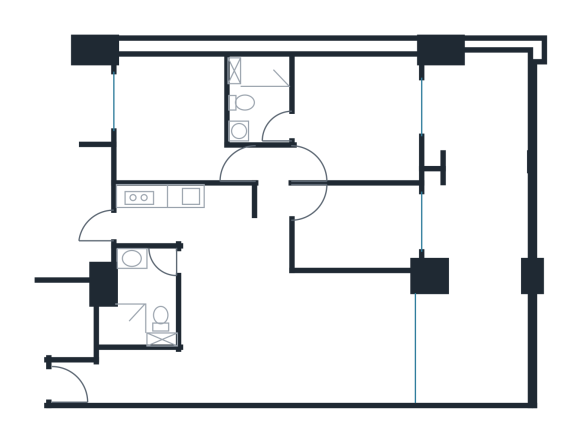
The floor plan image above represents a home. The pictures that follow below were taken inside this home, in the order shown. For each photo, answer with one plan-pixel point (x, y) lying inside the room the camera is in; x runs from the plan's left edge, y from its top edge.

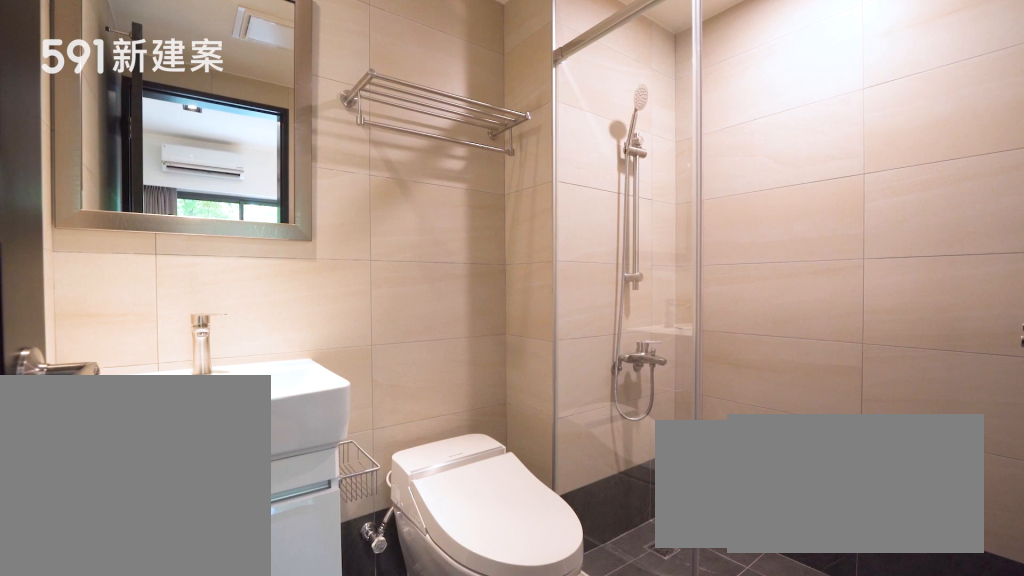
(261, 98)
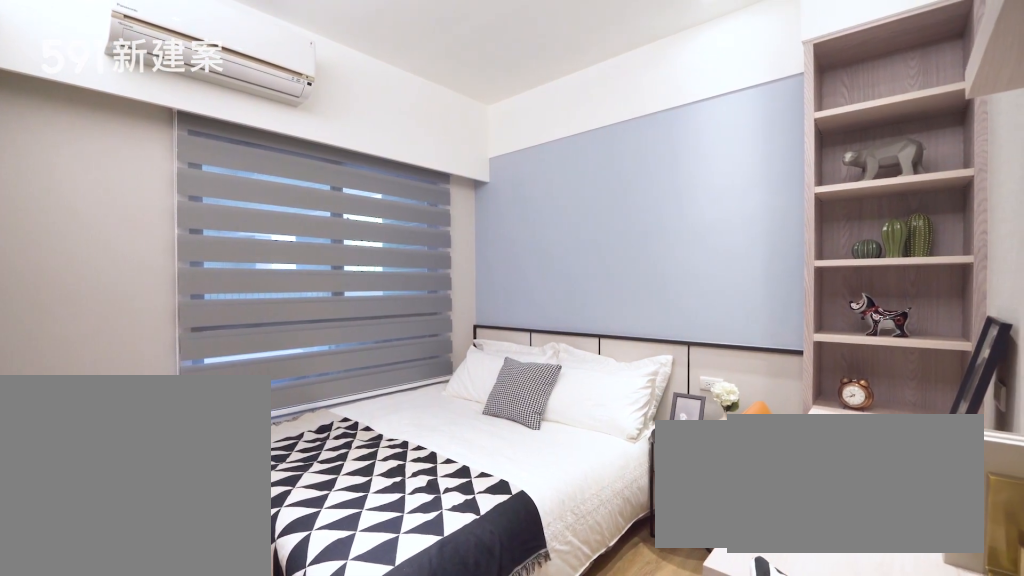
(174, 121)
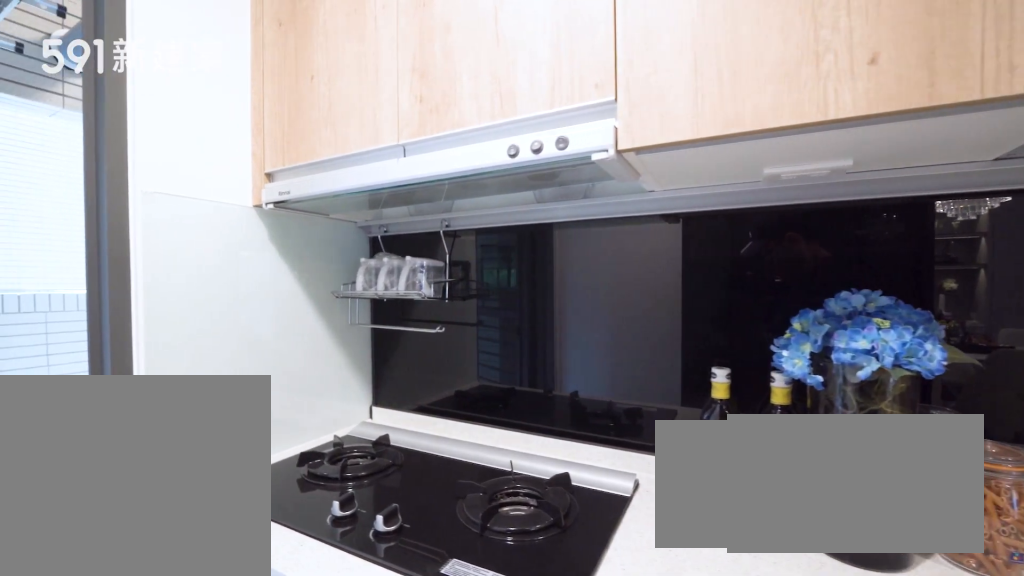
(184, 214)
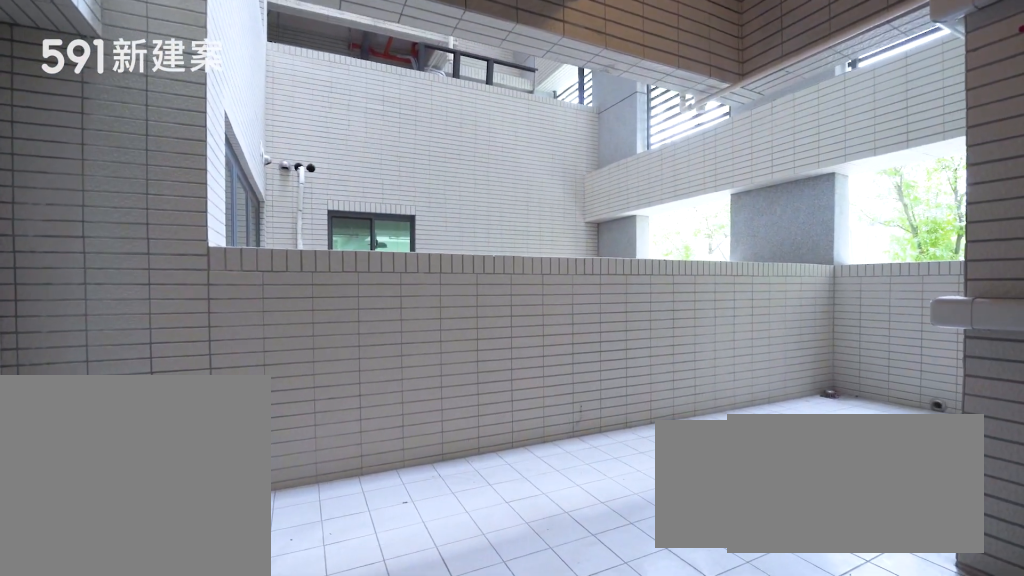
(72, 209)
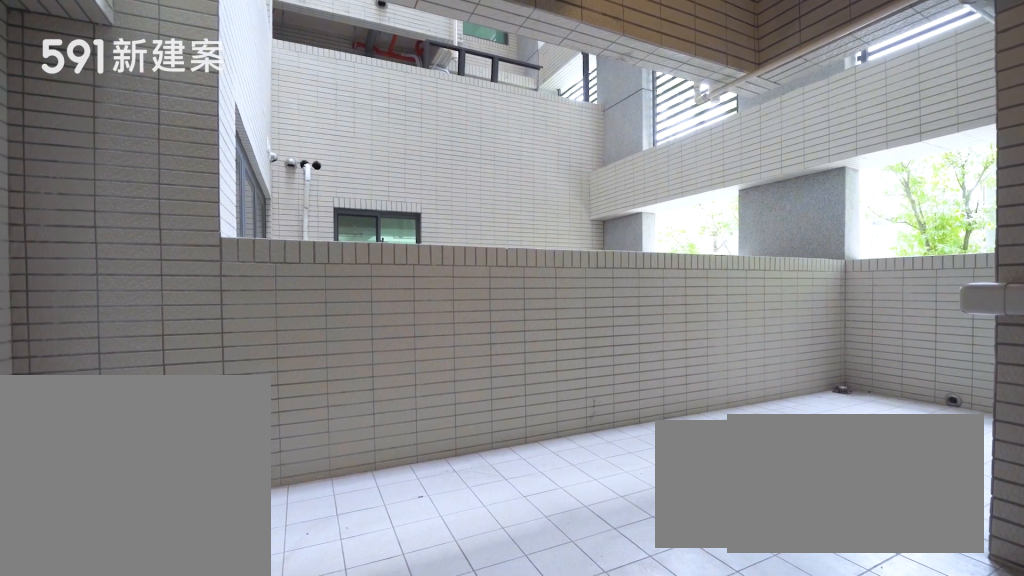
(72, 209)
